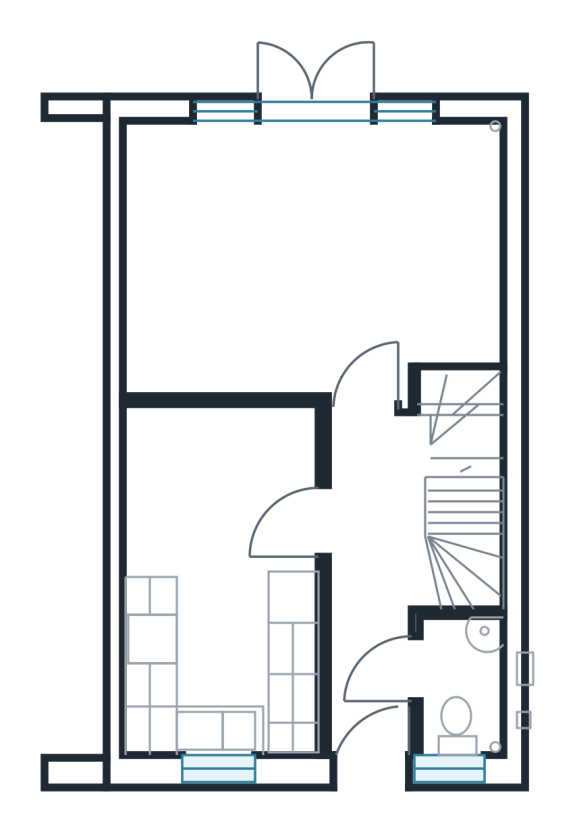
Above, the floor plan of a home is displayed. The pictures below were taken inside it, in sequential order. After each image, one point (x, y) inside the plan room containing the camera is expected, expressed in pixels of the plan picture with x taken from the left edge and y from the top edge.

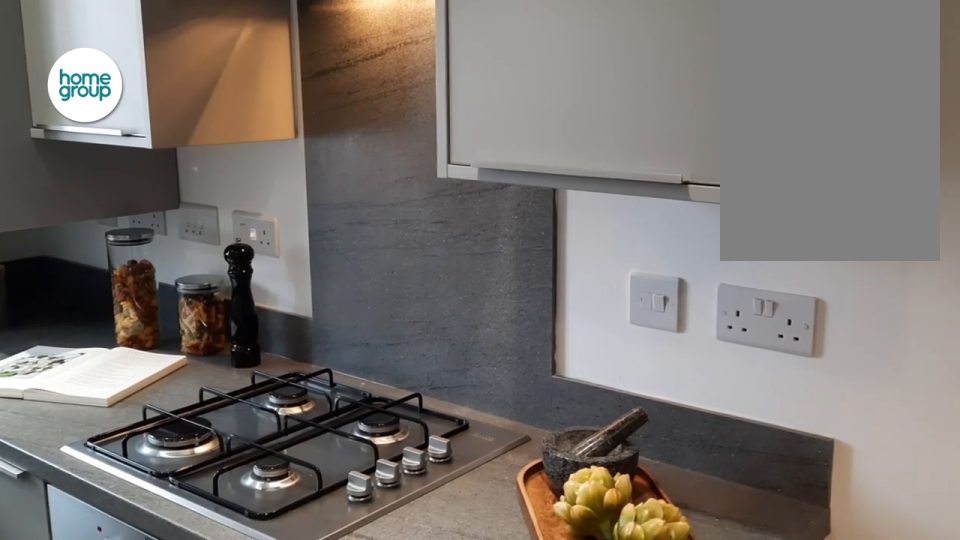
(224, 534)
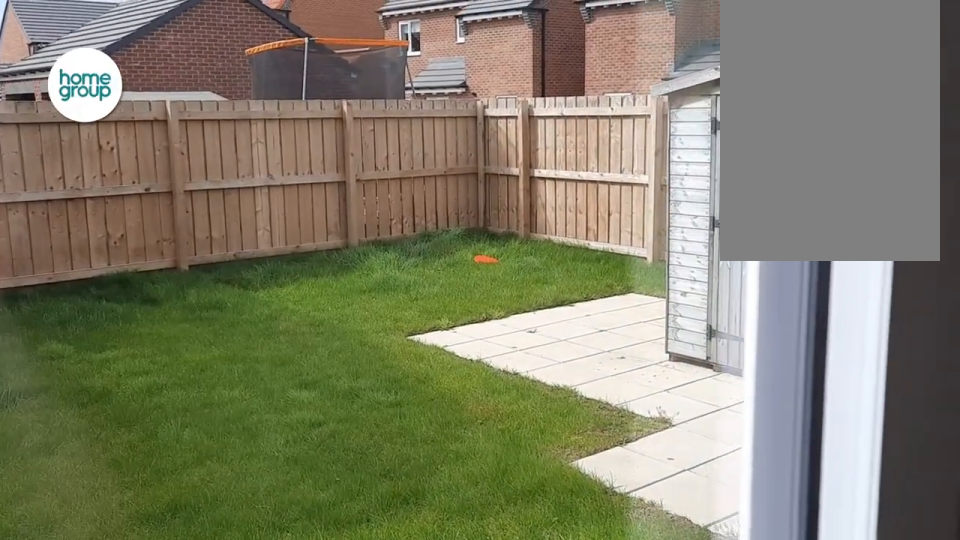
(312, 259)
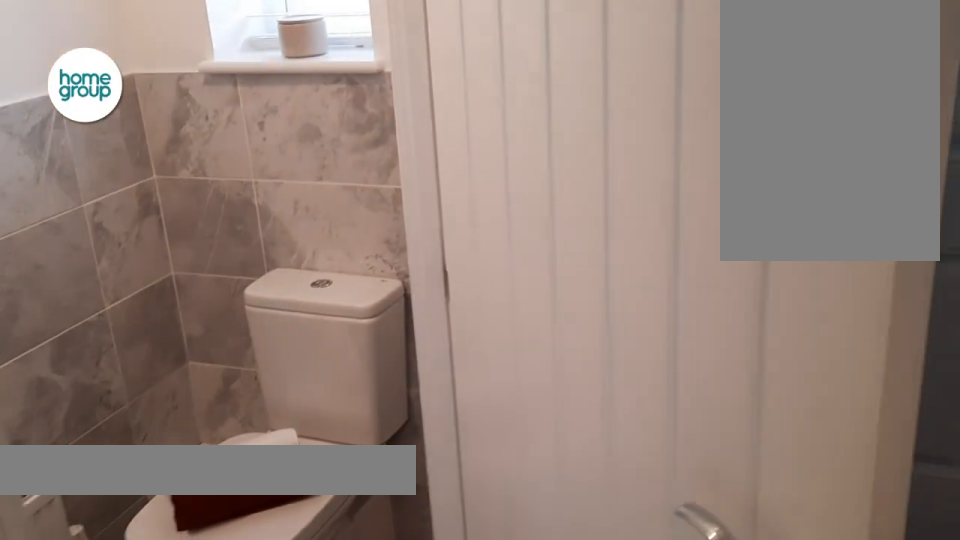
(458, 683)
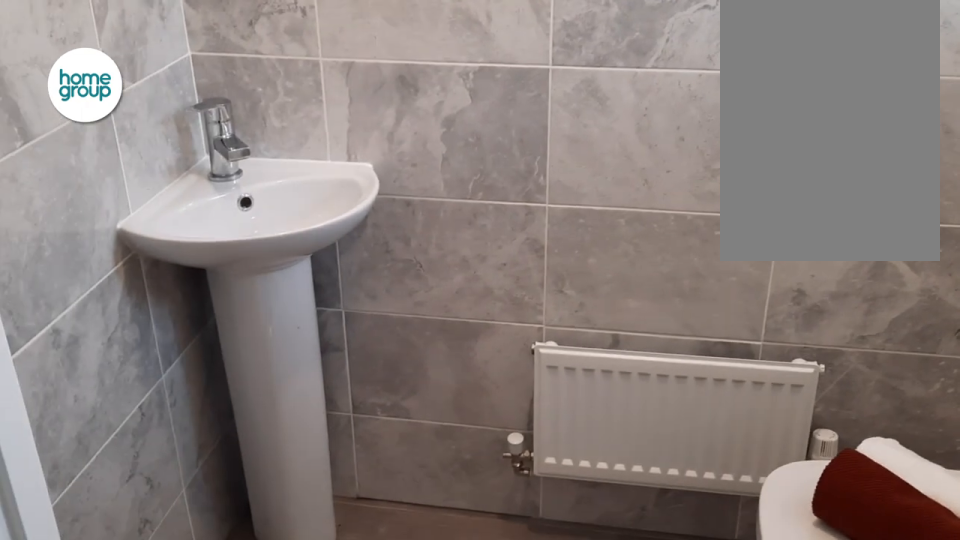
(458, 683)
